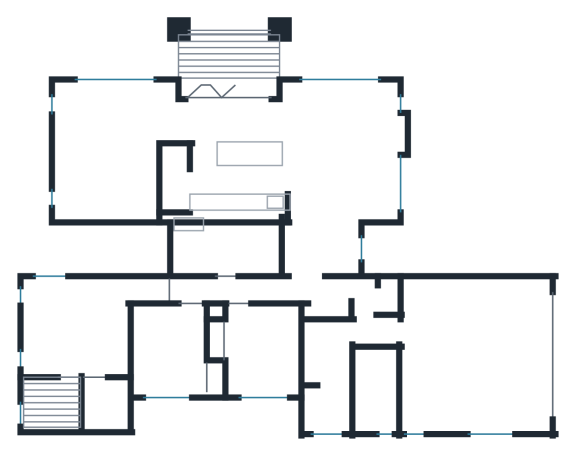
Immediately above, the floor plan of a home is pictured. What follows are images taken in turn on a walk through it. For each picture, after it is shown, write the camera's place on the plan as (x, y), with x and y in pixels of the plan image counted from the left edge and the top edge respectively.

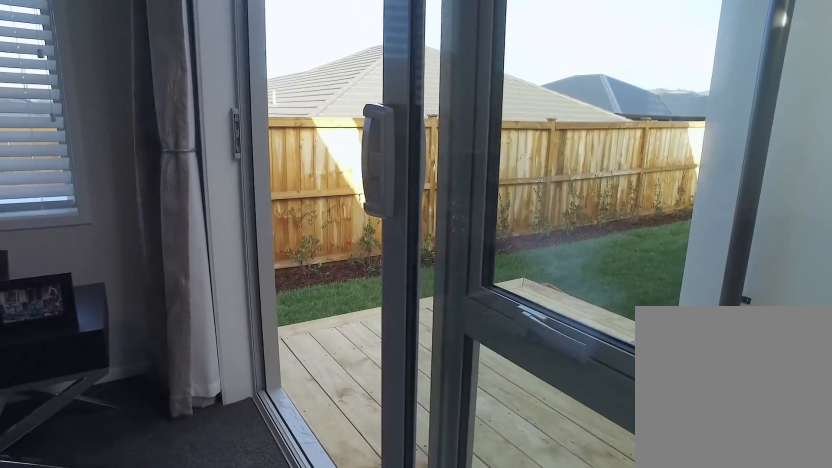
(55, 305)
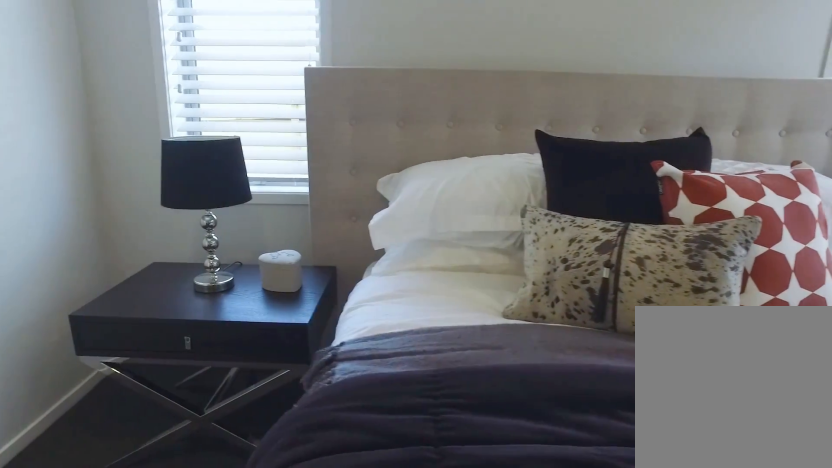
(55, 348)
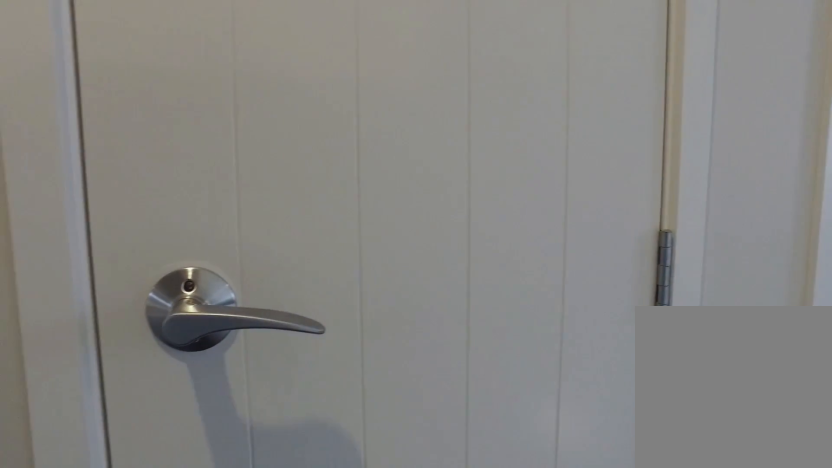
(214, 309)
